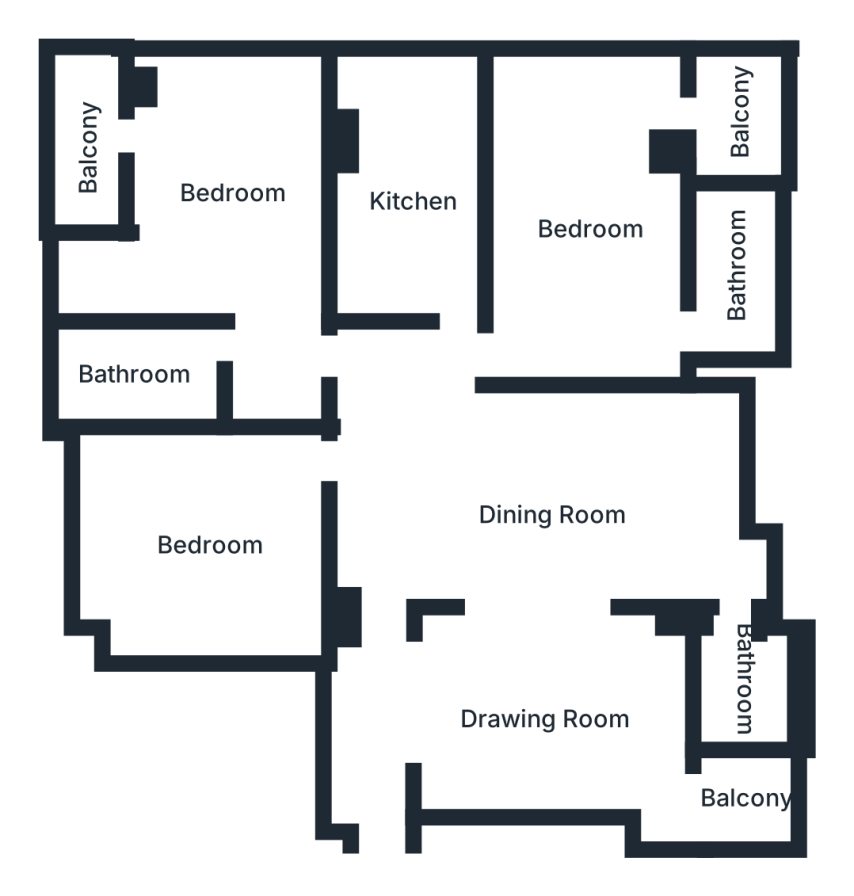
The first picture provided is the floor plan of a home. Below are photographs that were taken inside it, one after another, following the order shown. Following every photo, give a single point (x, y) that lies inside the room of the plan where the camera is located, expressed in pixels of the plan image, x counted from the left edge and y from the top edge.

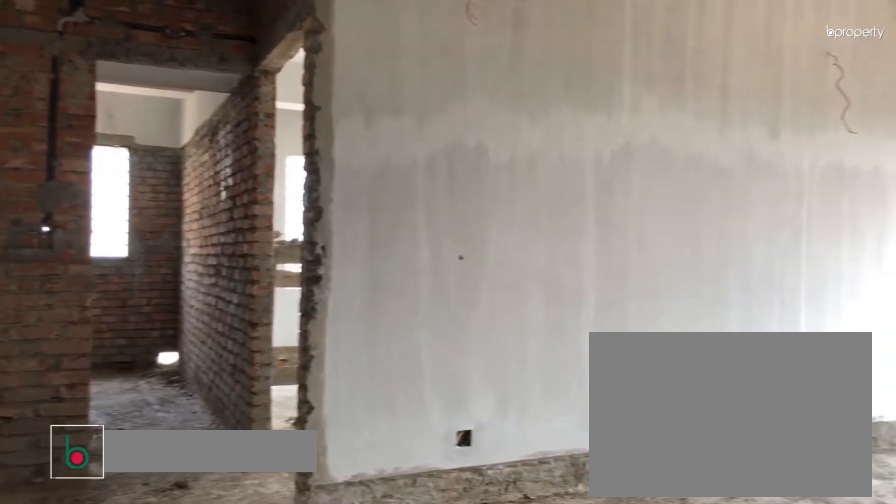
(563, 509)
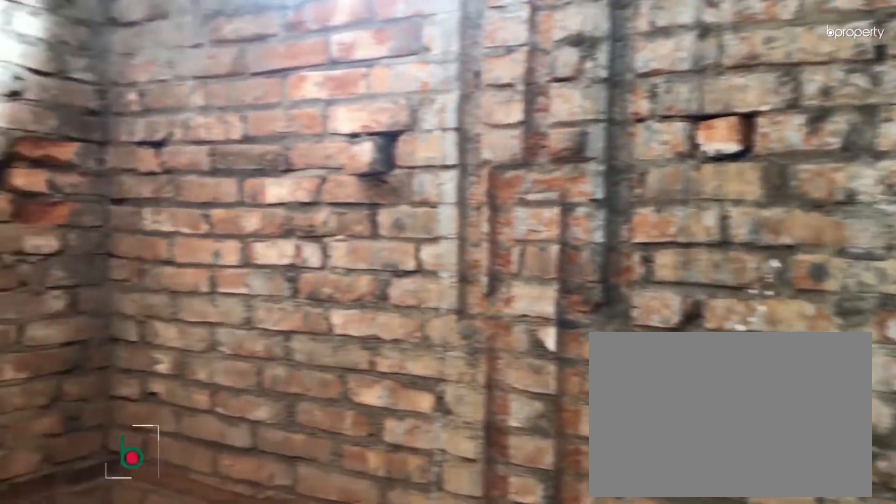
(745, 687)
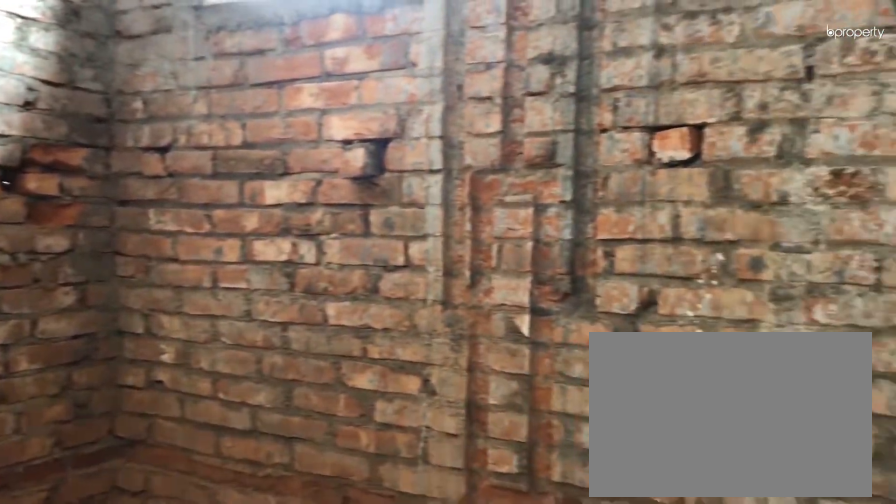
(745, 687)
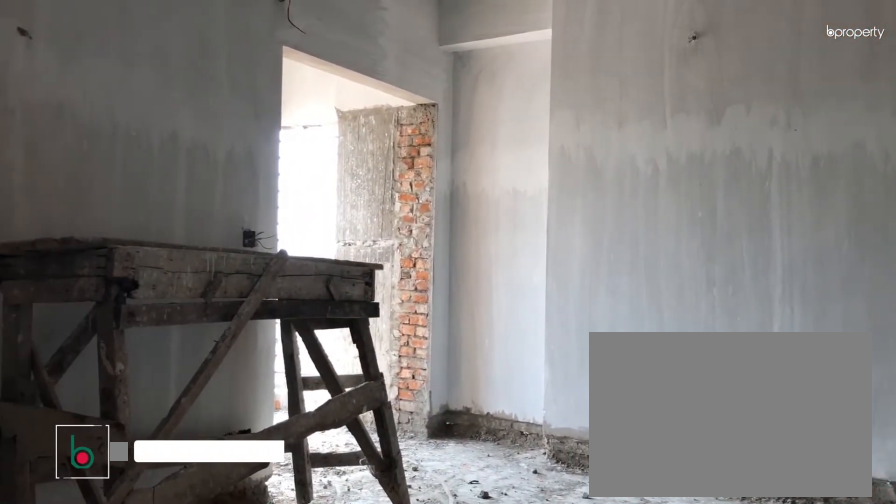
(544, 723)
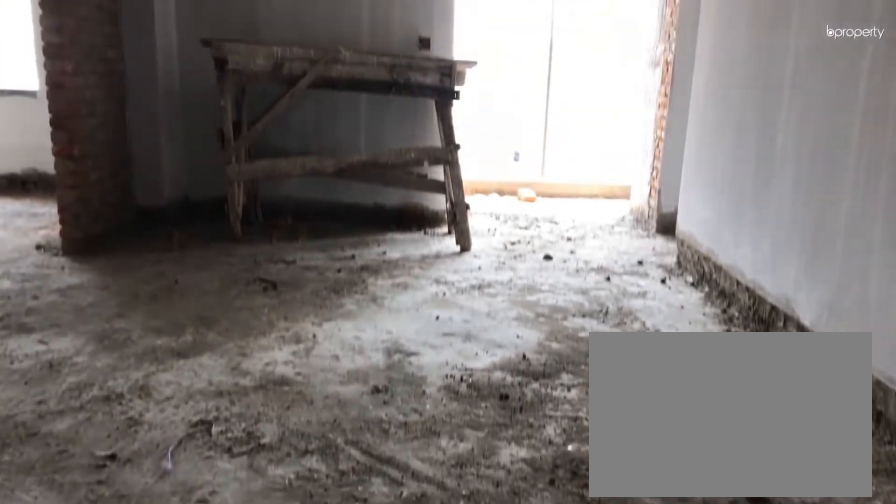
(544, 724)
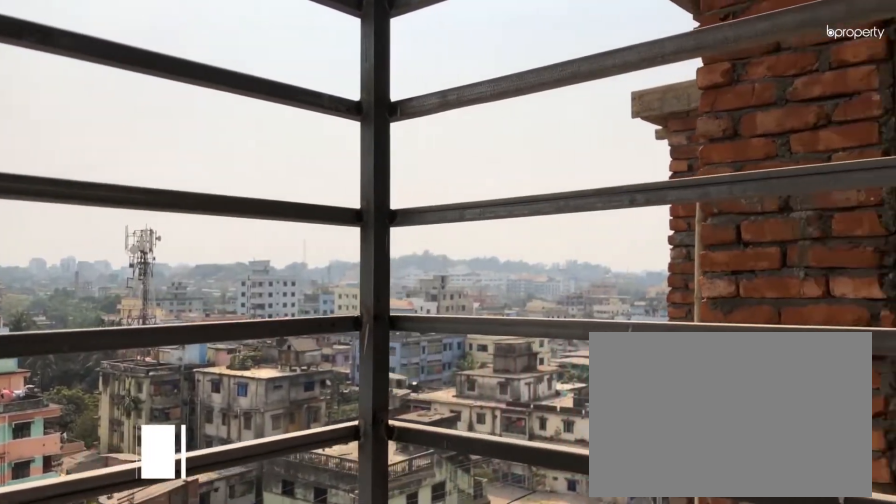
(747, 802)
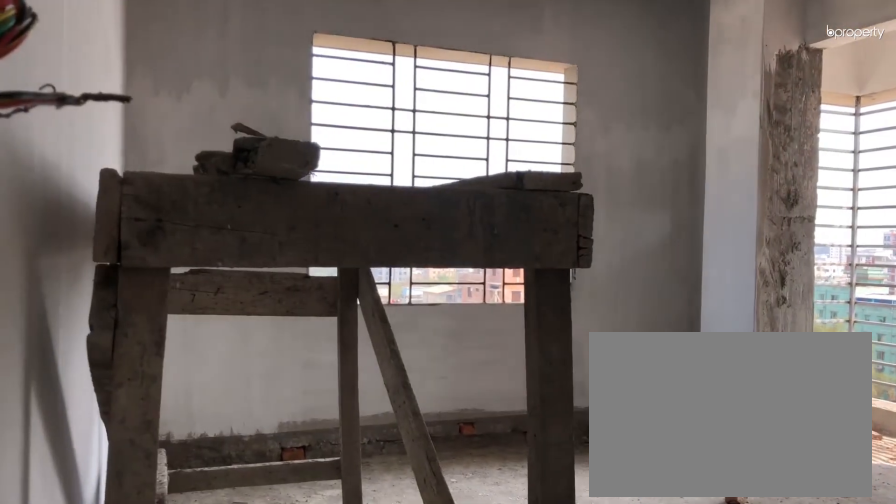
(606, 222)
